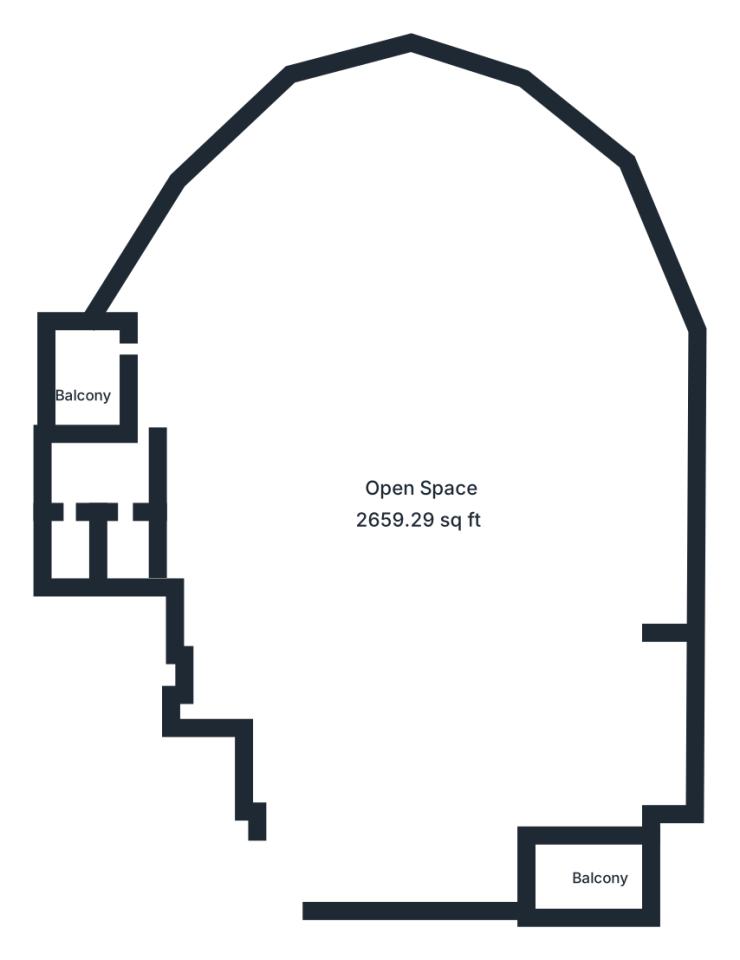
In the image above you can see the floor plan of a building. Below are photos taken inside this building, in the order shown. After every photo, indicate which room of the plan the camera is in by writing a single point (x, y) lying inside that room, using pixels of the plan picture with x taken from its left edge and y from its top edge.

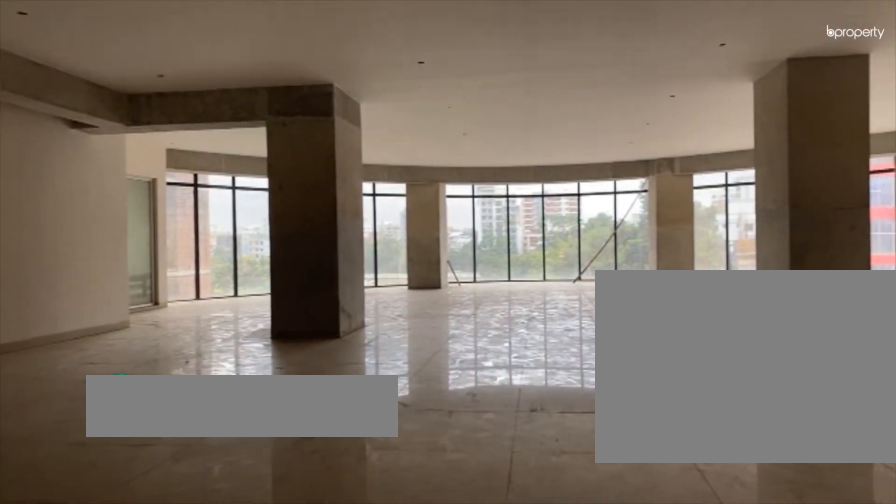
(421, 480)
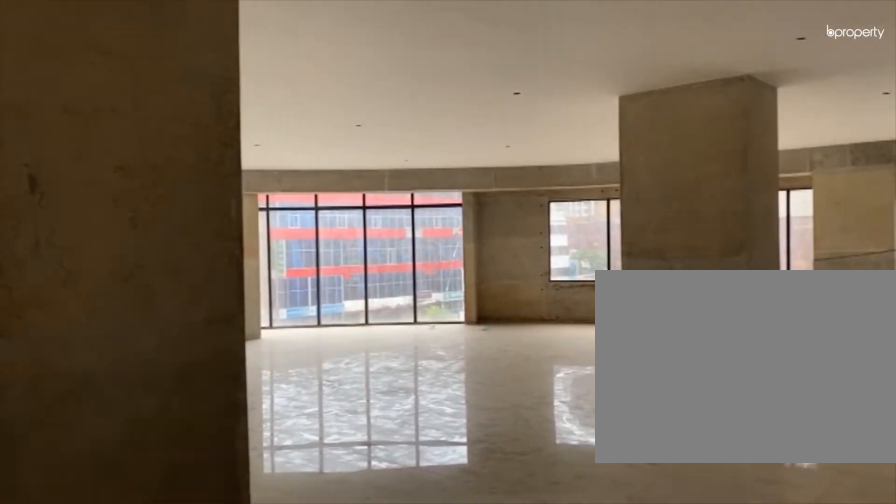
(420, 480)
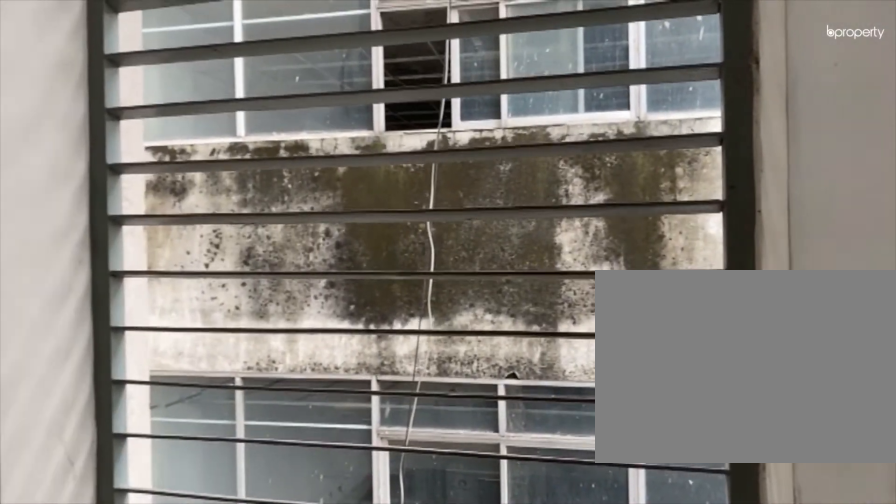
(96, 372)
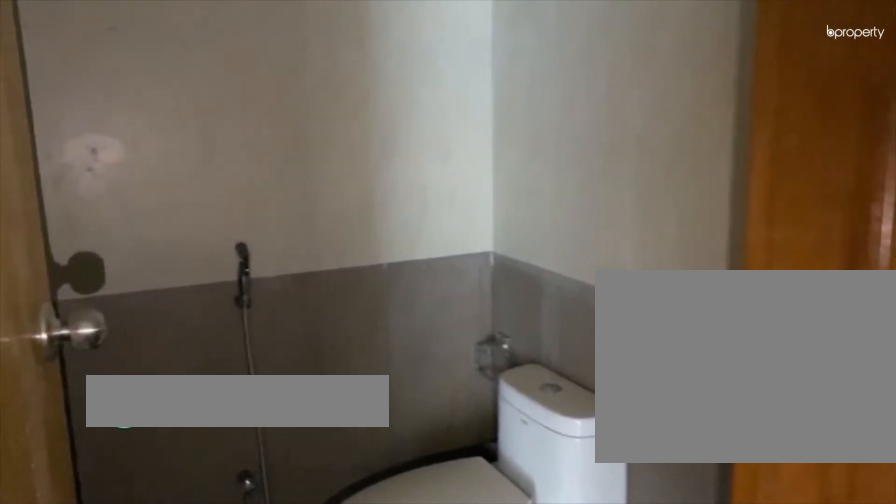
(78, 538)
